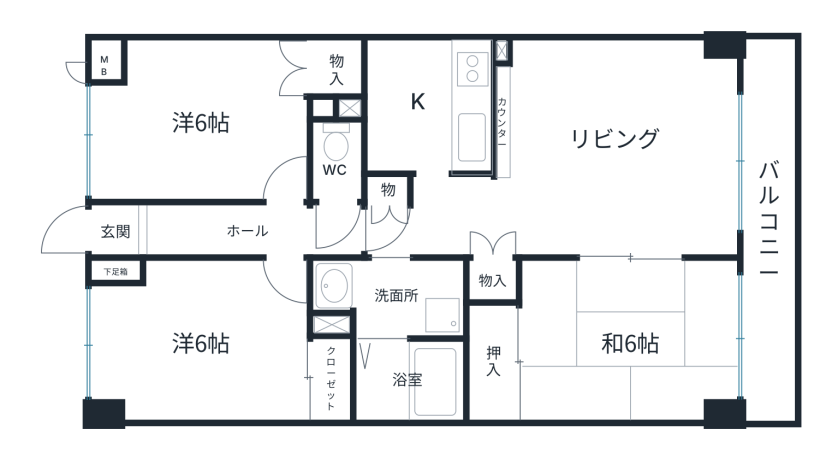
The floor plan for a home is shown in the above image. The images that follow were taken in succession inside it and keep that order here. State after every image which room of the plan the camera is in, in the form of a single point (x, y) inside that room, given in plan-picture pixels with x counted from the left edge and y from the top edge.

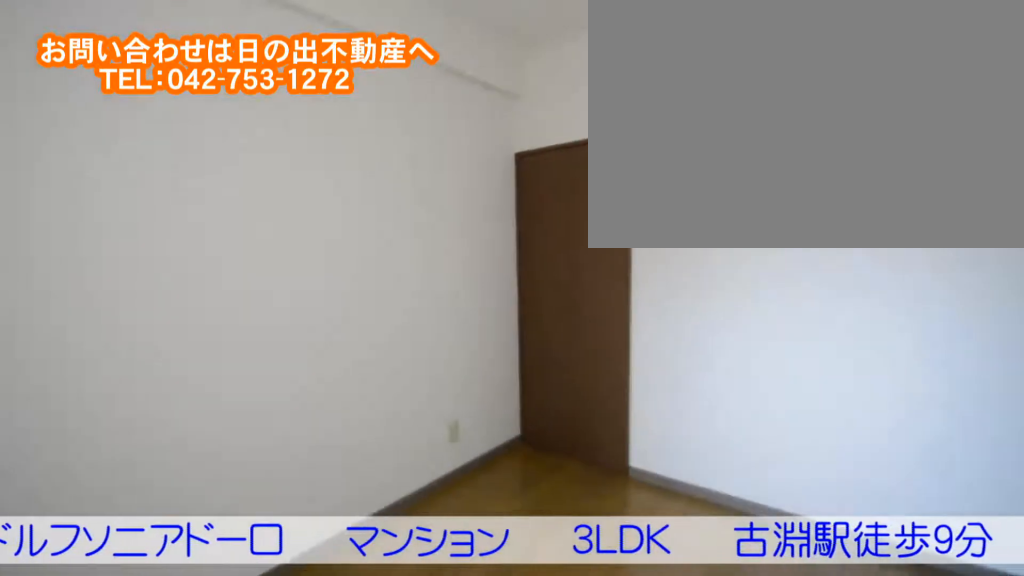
(144, 116)
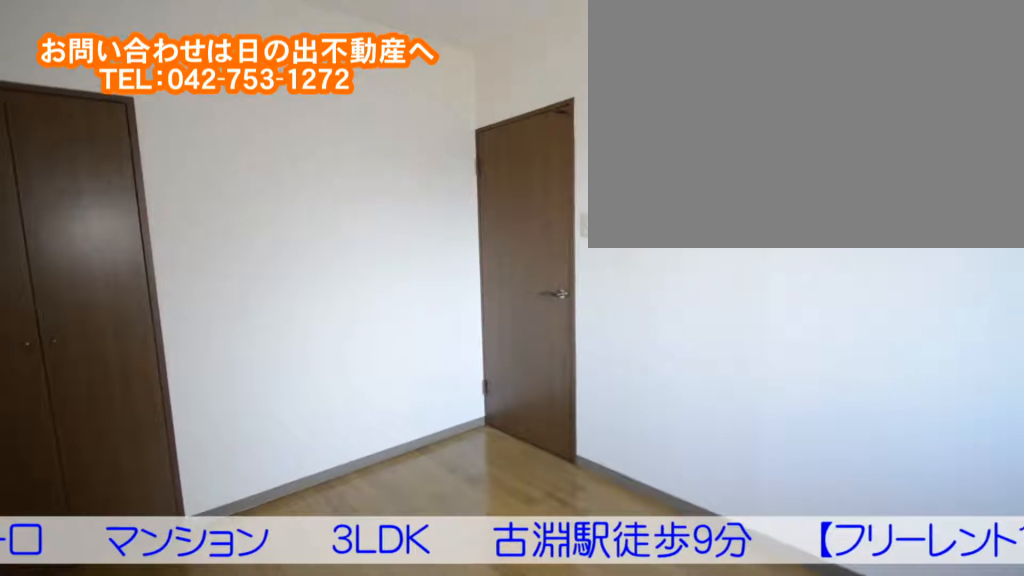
(144, 116)
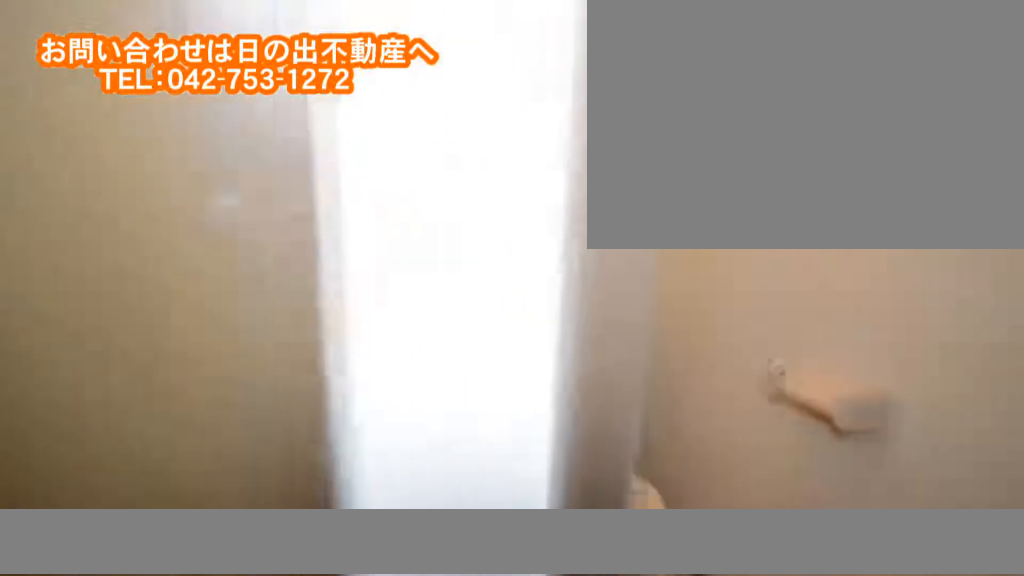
(336, 164)
